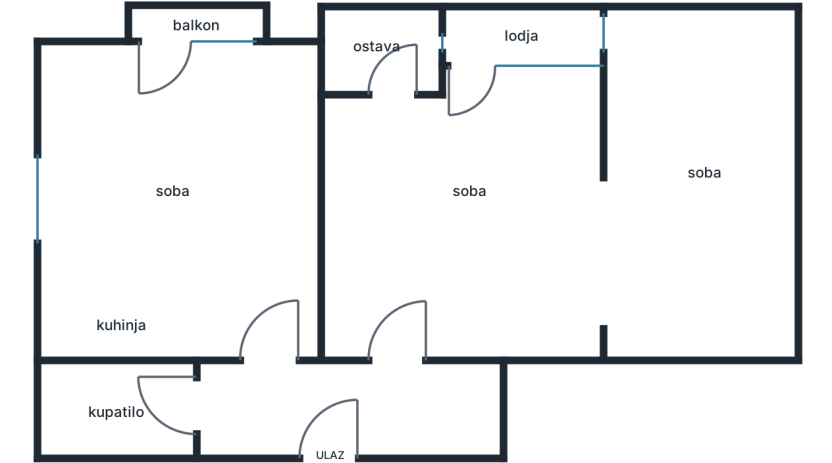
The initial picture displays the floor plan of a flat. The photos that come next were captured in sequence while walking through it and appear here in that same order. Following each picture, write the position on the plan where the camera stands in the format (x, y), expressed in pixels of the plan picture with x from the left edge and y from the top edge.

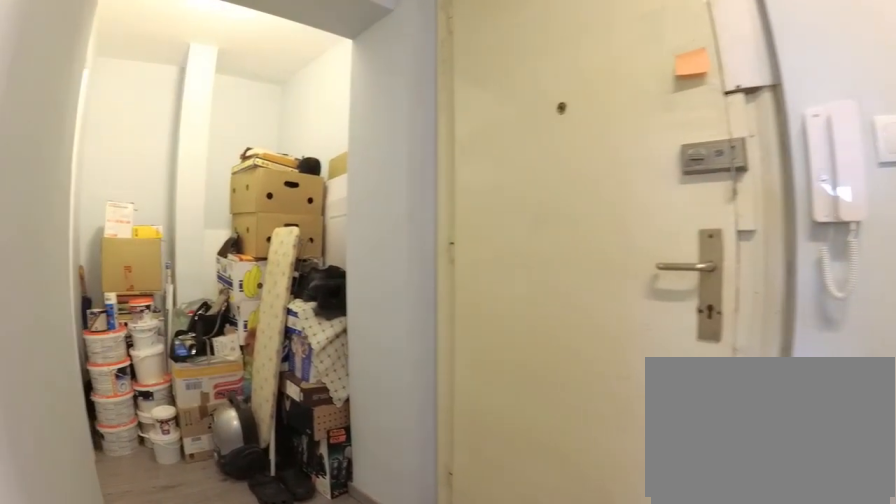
(289, 396)
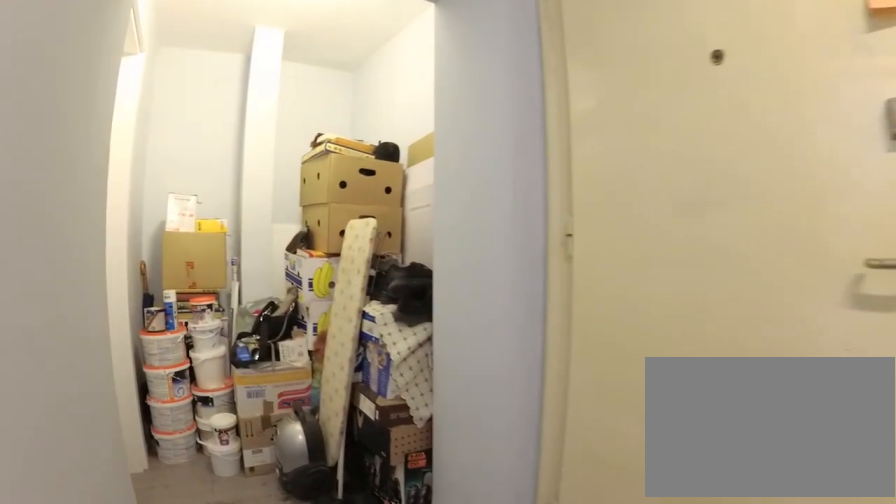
(301, 404)
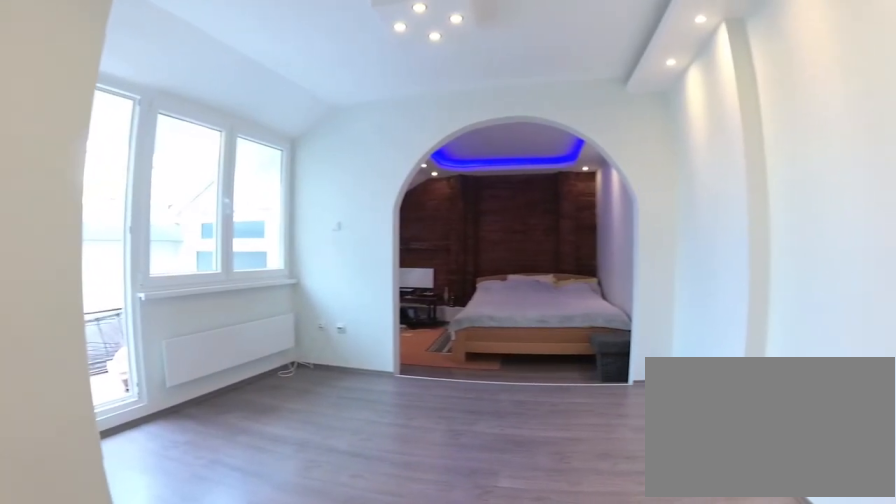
(411, 246)
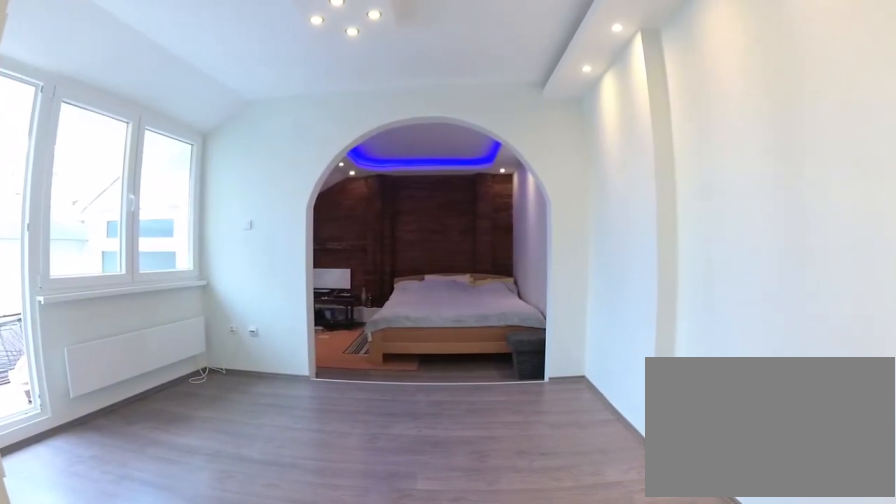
(410, 244)
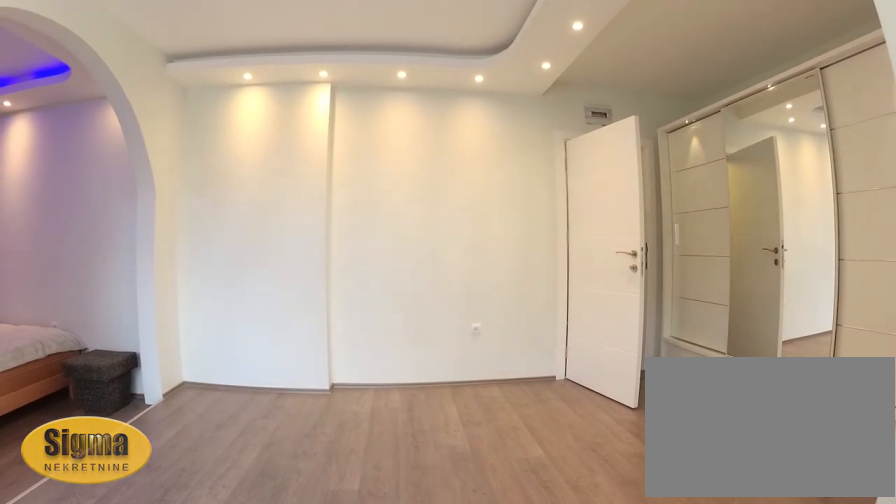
(472, 95)
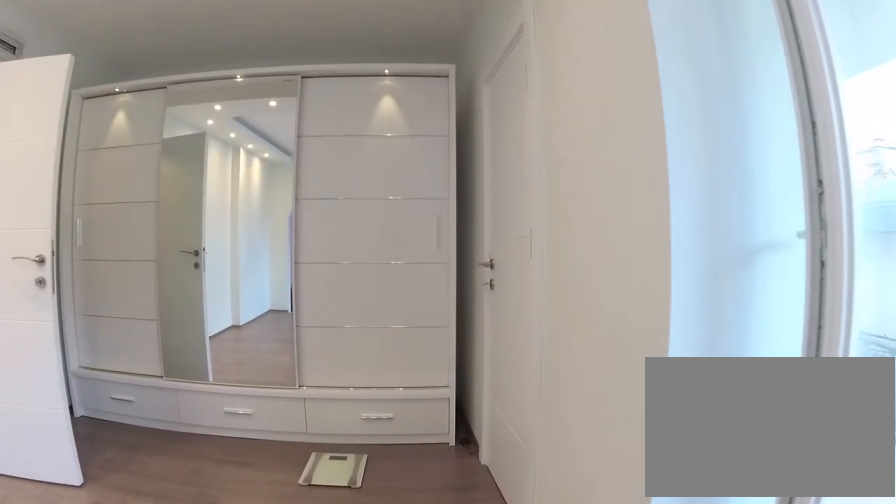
(507, 165)
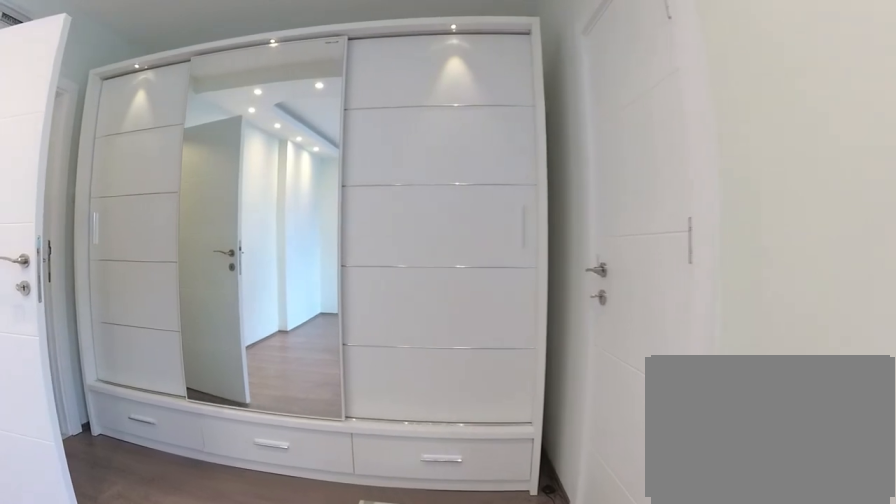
(480, 167)
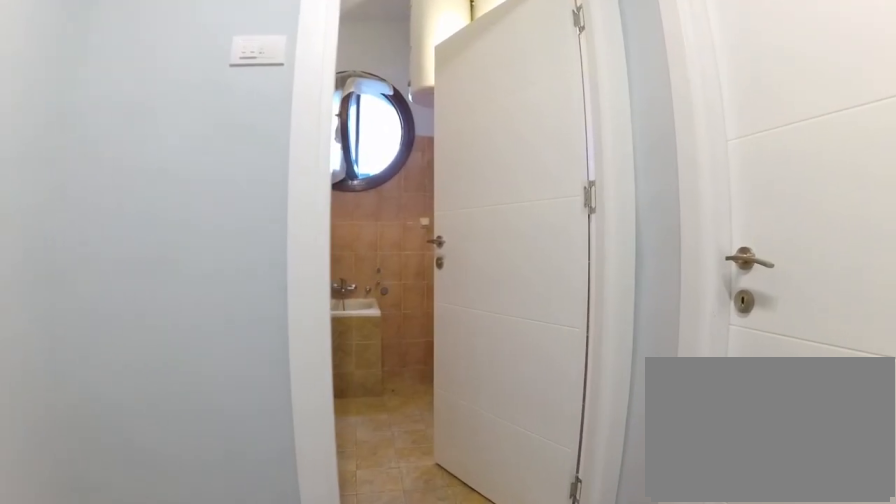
(289, 405)
